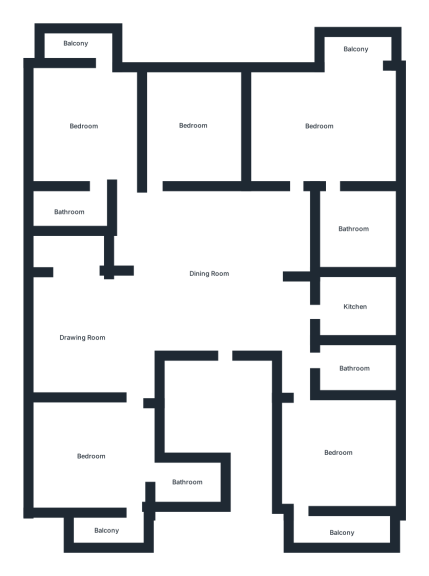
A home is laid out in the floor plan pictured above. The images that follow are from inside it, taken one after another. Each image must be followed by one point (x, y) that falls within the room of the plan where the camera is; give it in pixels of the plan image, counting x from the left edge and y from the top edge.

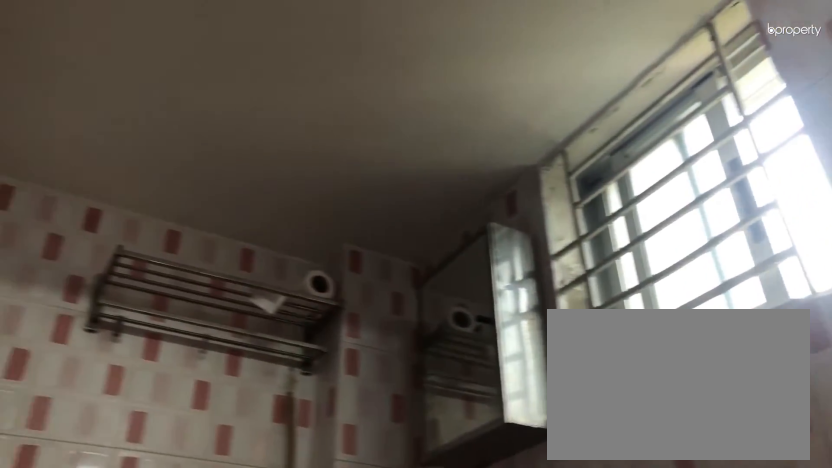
(192, 482)
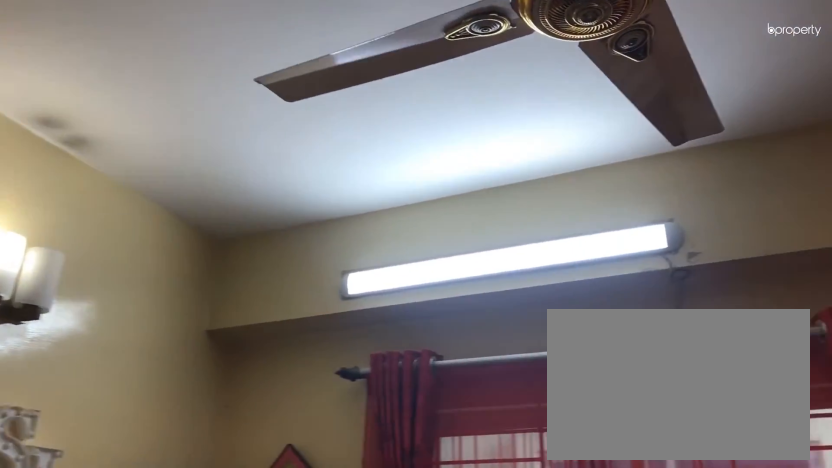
(83, 124)
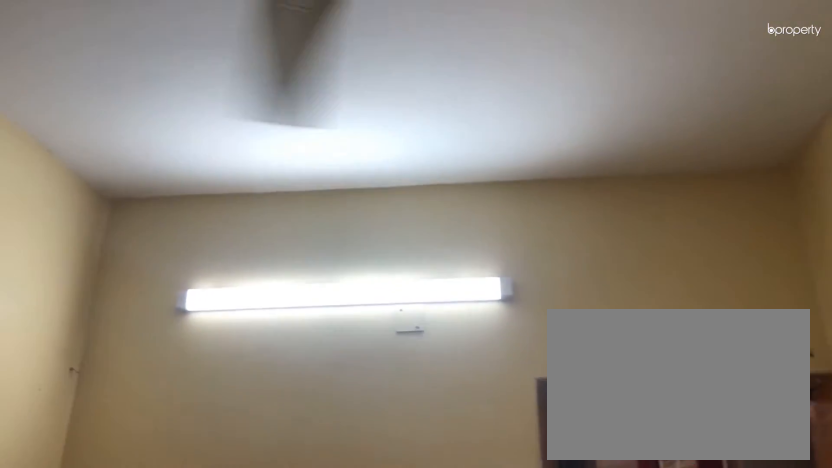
(192, 123)
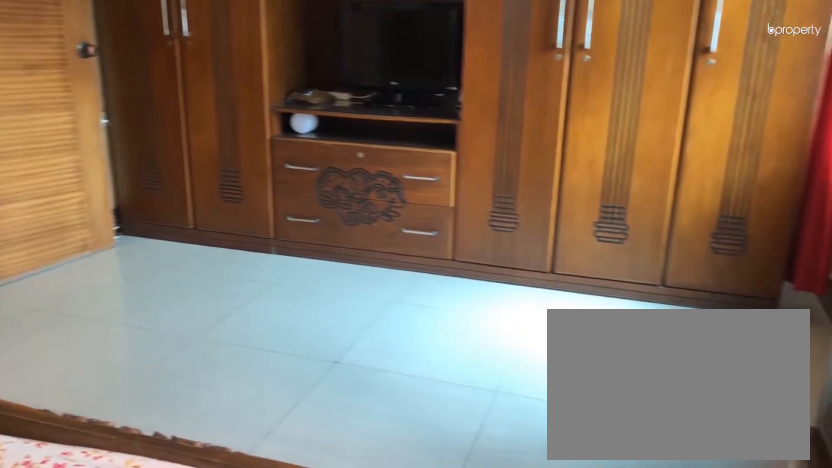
(321, 127)
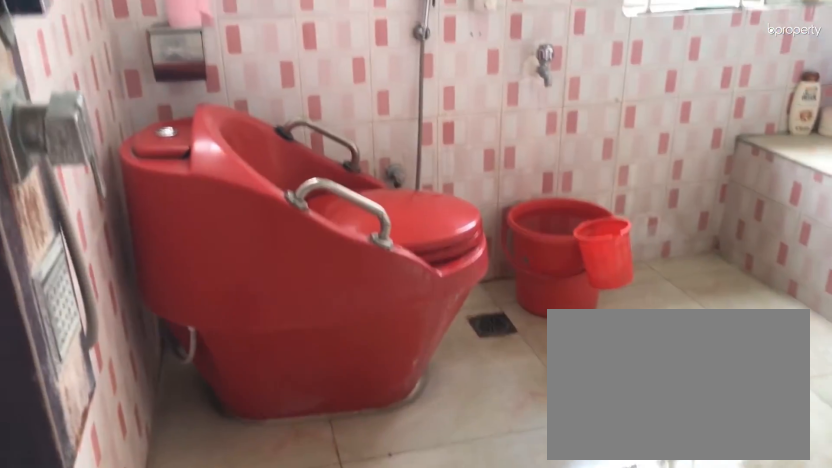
(353, 224)
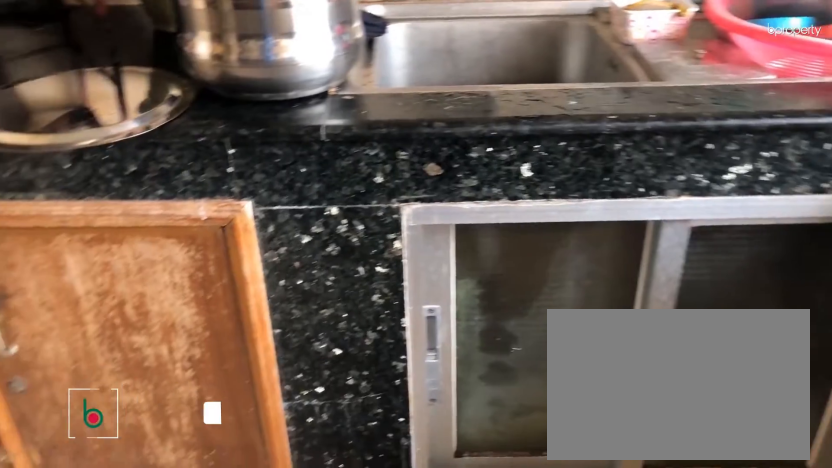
(357, 309)
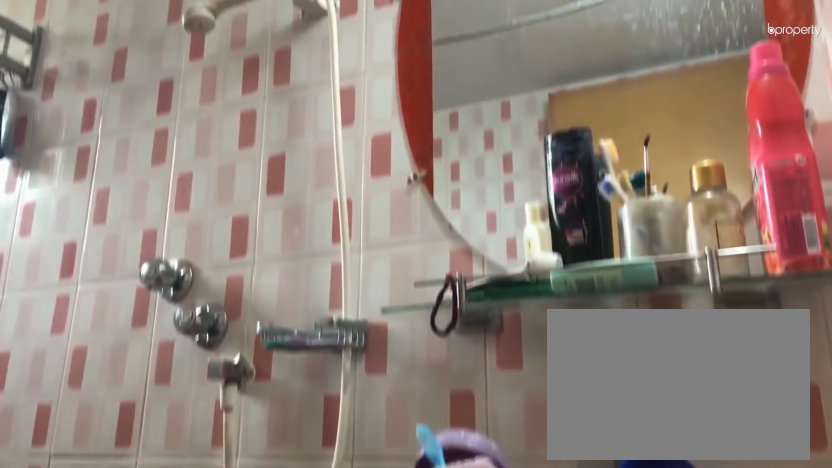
(353, 369)
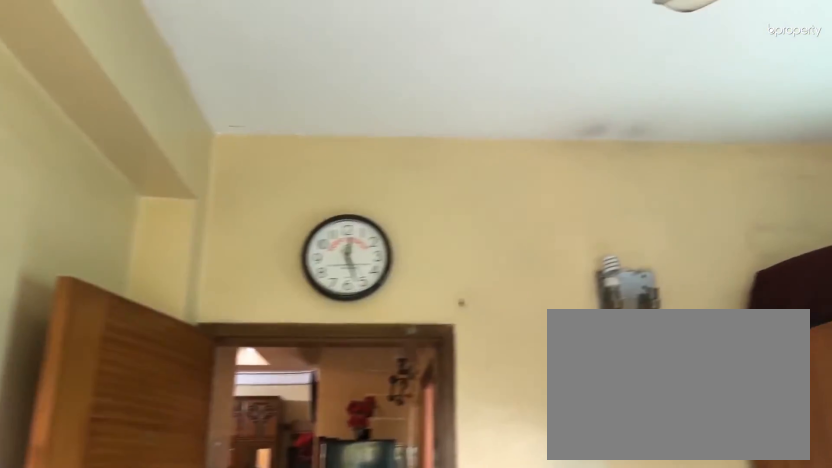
(337, 454)
